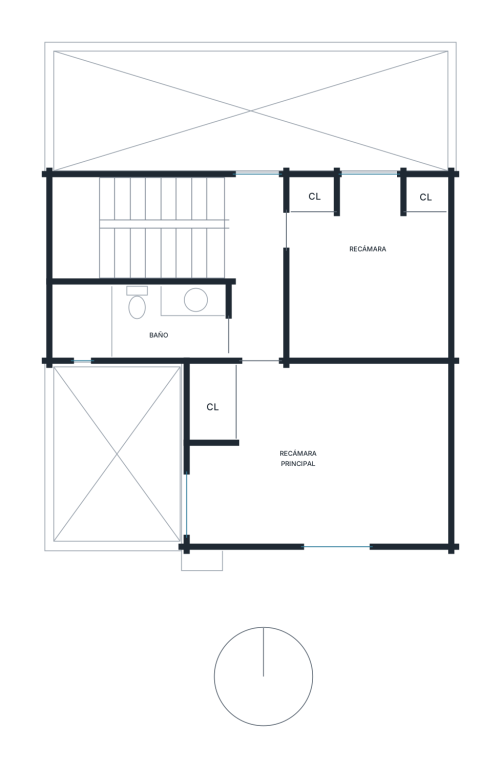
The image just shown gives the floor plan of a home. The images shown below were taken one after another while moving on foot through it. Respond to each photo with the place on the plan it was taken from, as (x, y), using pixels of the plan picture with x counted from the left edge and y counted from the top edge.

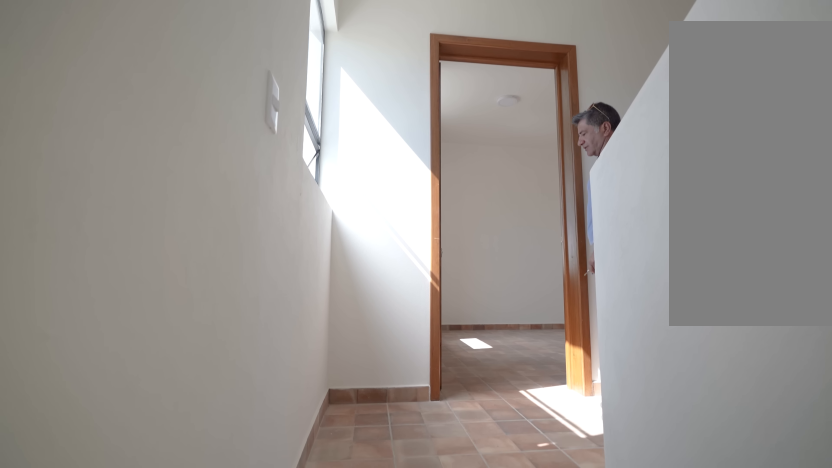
(159, 197)
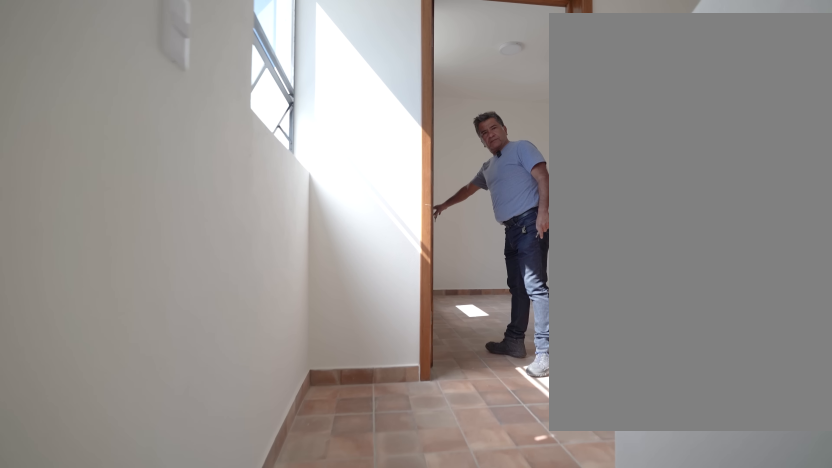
(159, 197)
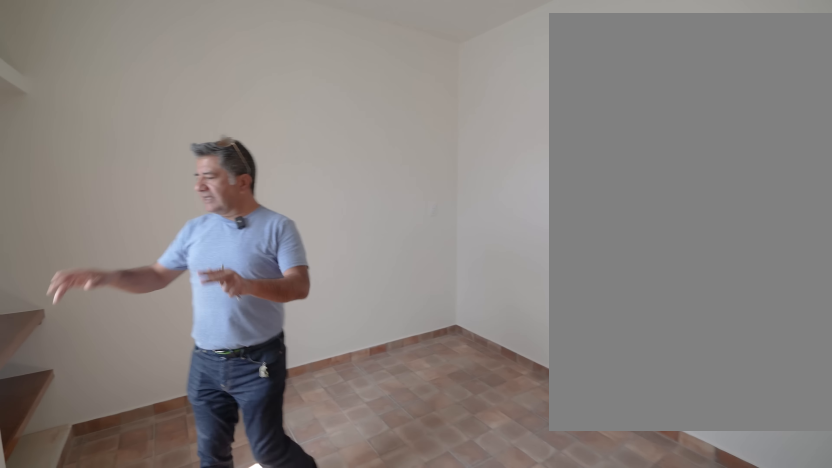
(310, 237)
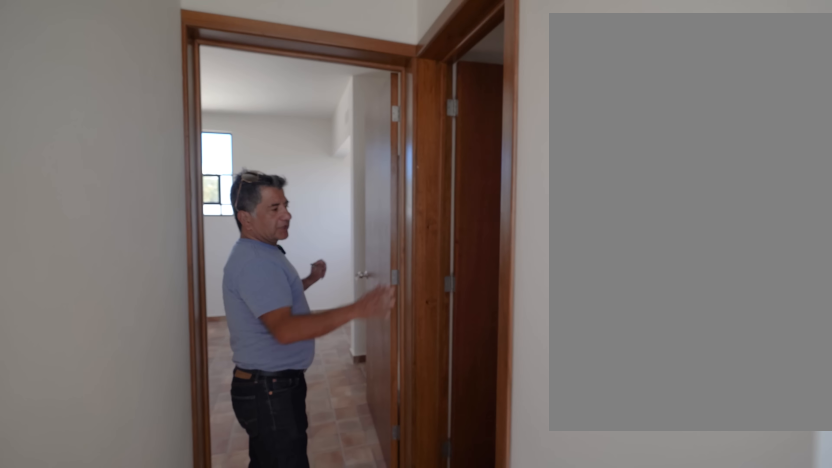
(300, 234)
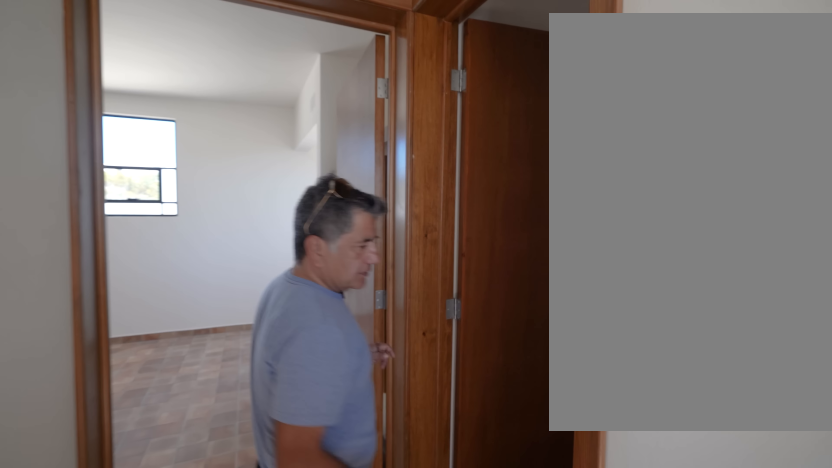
(298, 233)
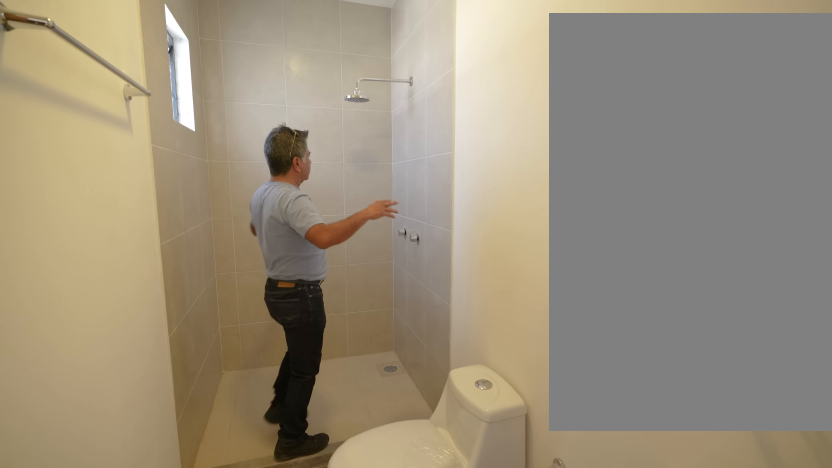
(256, 340)
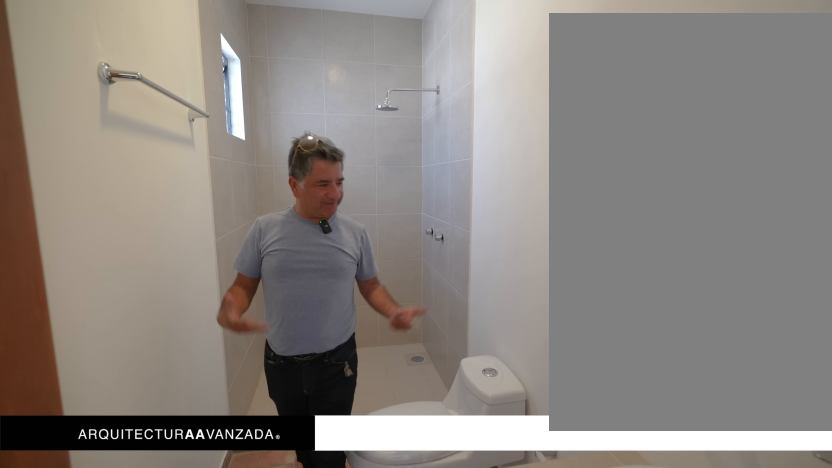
(199, 333)
